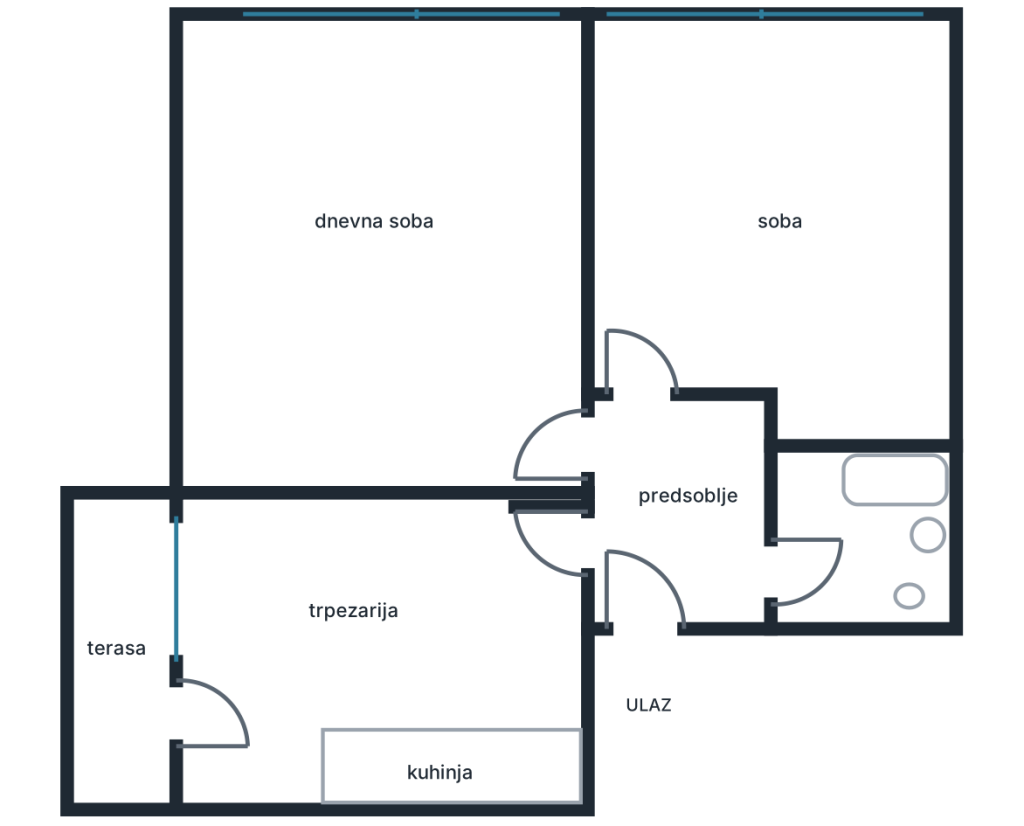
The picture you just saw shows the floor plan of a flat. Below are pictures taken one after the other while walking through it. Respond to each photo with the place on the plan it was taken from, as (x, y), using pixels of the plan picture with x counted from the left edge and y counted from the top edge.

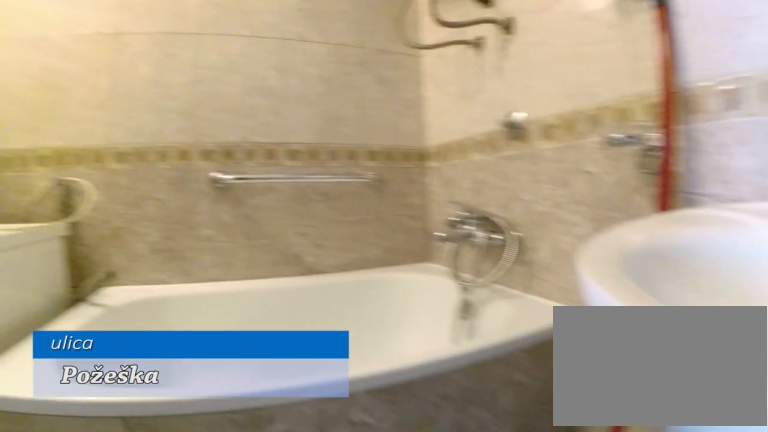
(849, 597)
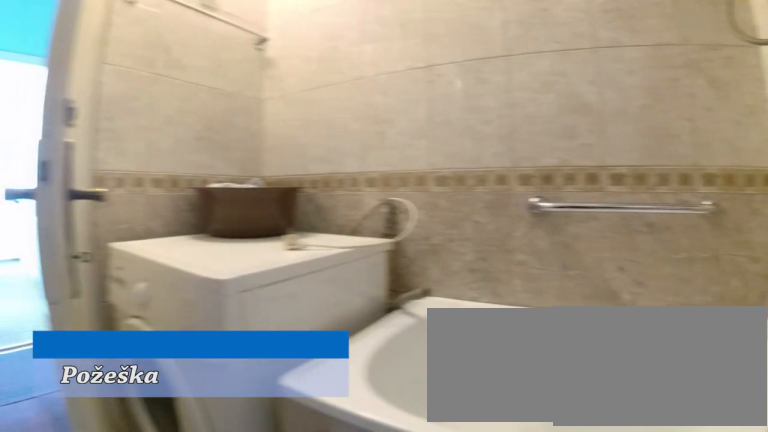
(881, 603)
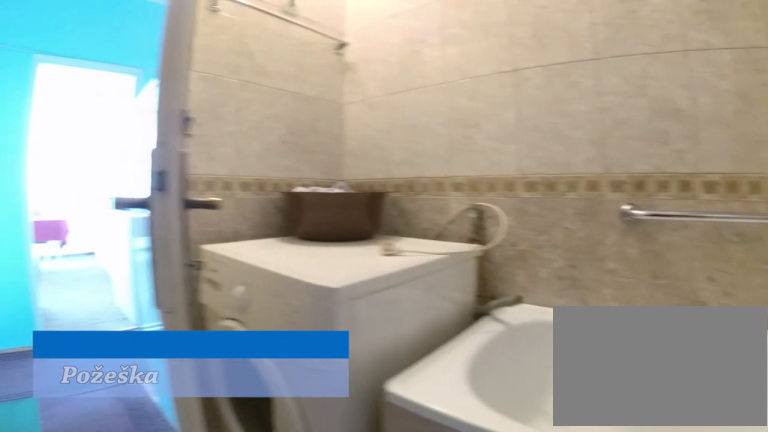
(889, 601)
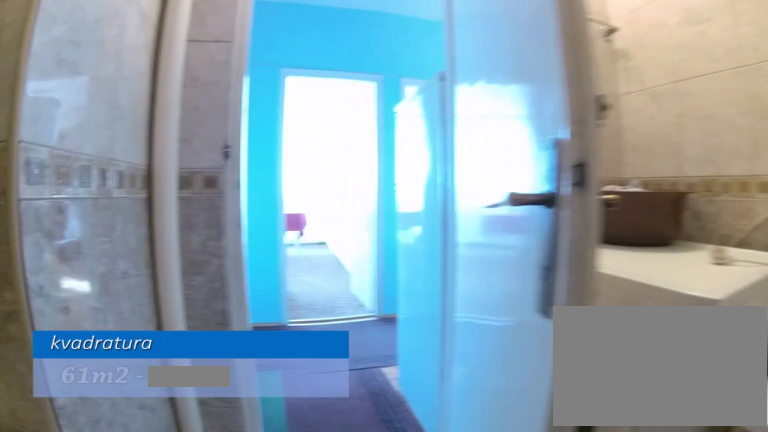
(907, 575)
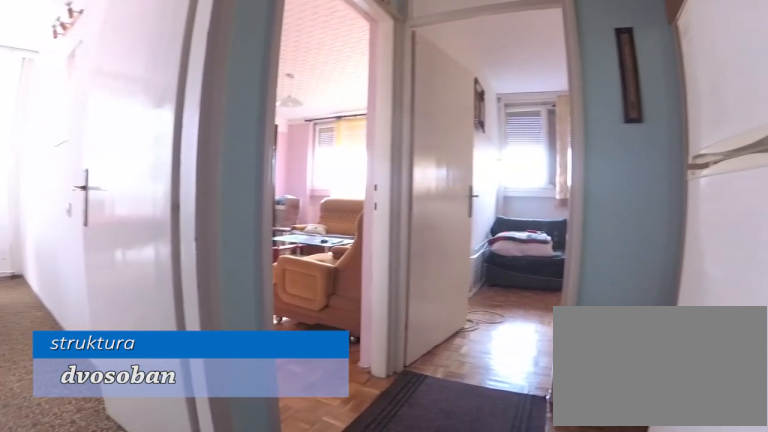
(725, 600)
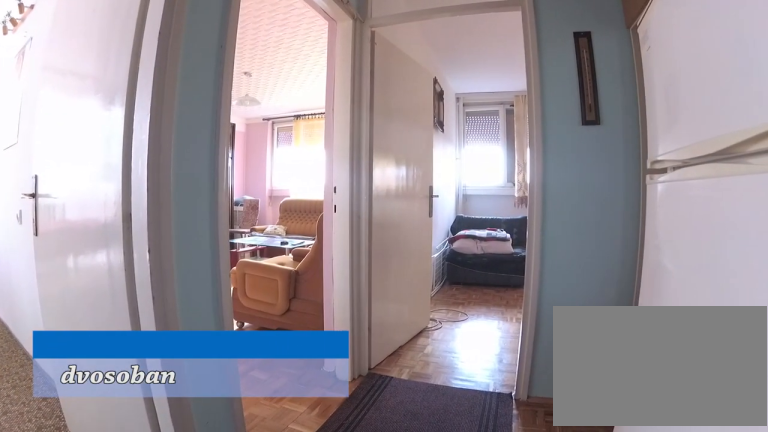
(696, 603)
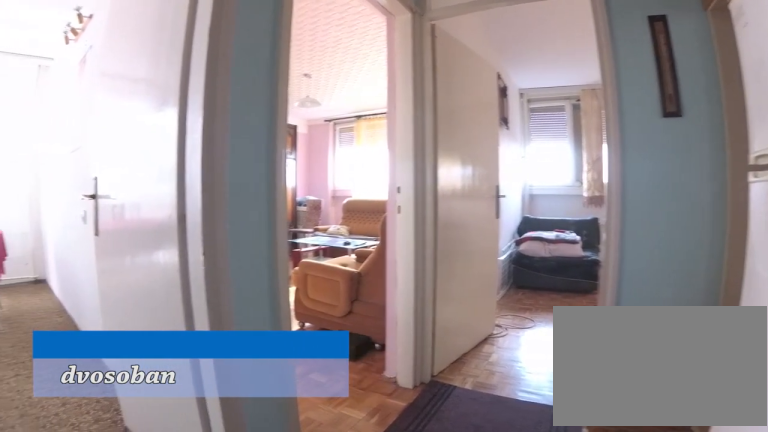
(686, 600)
